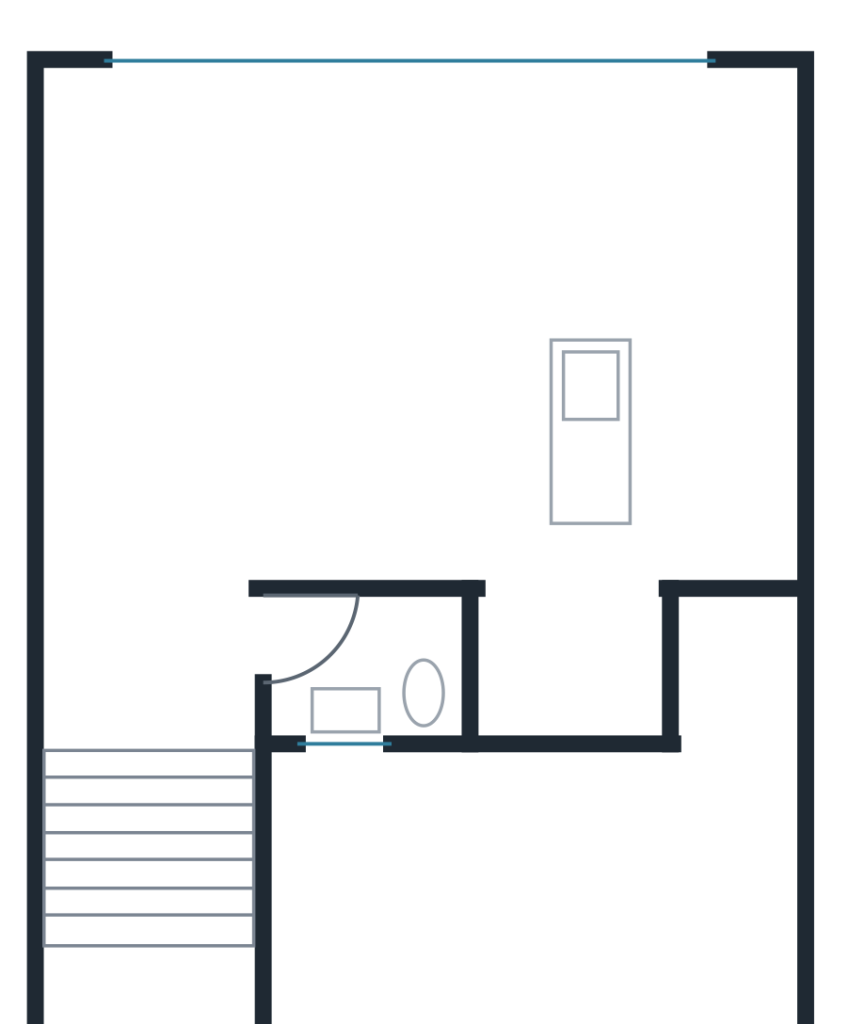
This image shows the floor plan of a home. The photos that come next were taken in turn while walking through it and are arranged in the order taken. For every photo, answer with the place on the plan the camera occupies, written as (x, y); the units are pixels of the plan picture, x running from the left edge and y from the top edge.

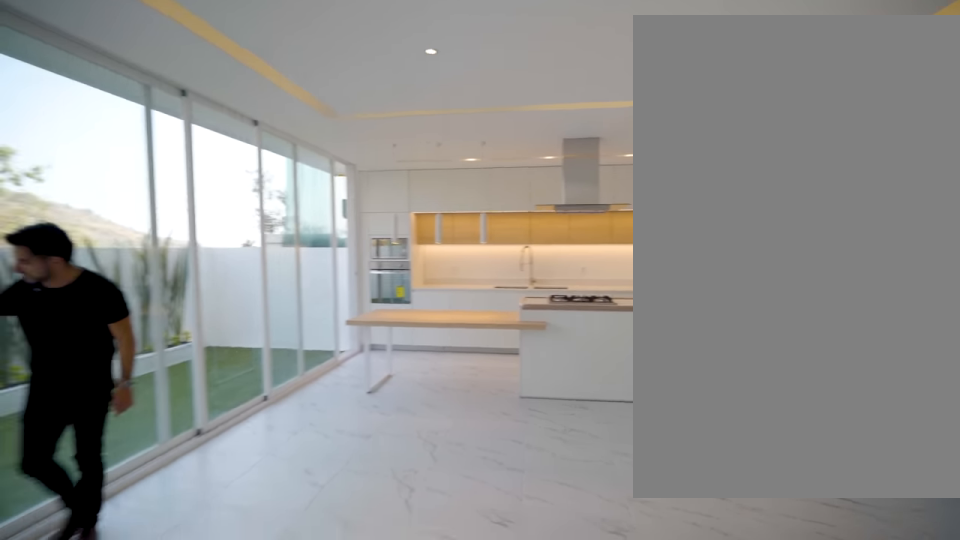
(280, 299)
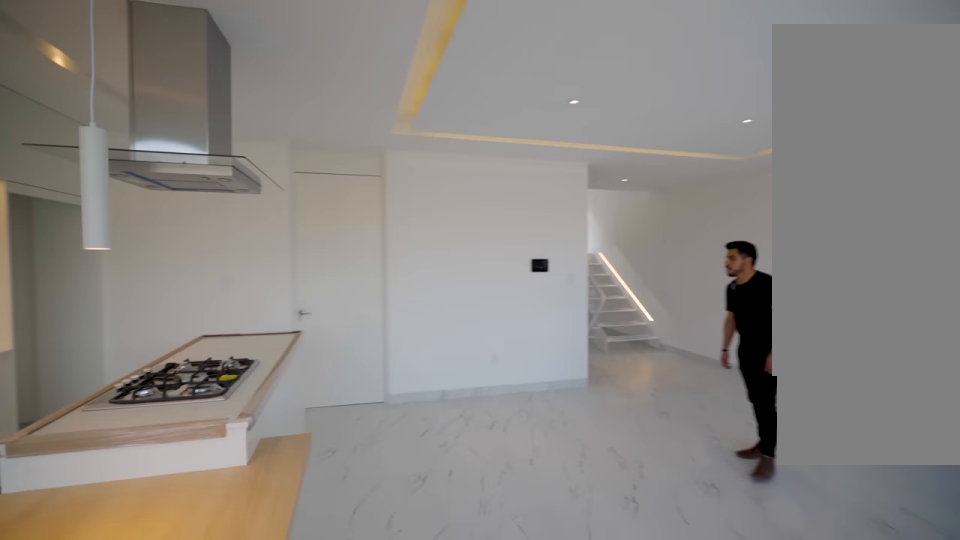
(480, 289)
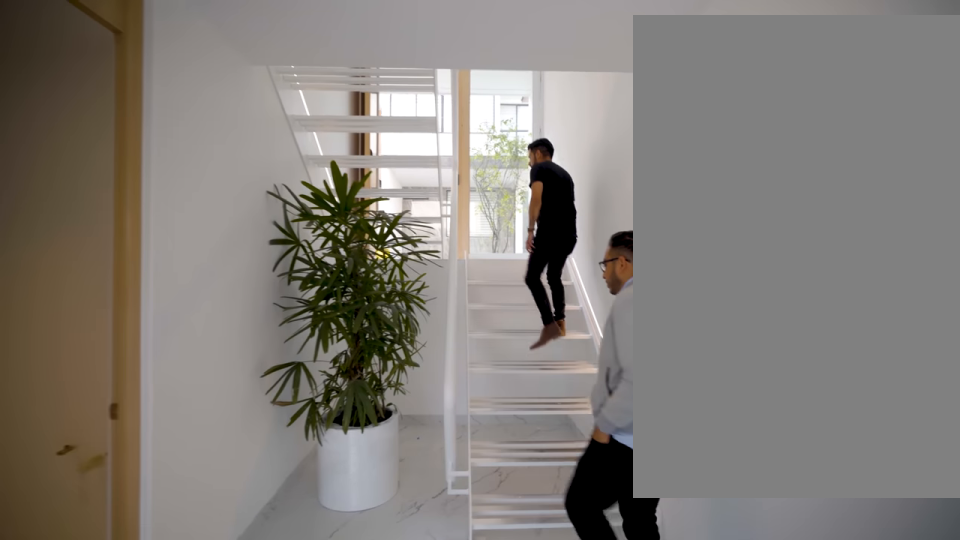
(123, 653)
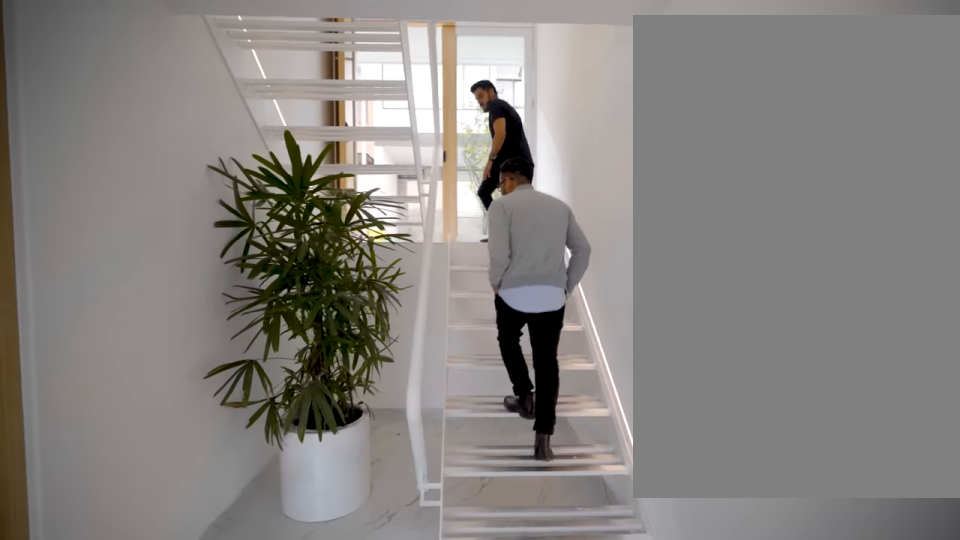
(106, 670)
